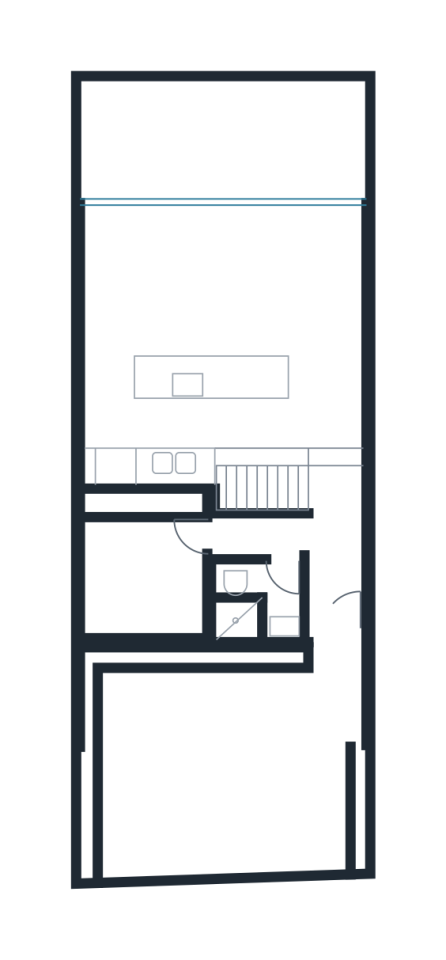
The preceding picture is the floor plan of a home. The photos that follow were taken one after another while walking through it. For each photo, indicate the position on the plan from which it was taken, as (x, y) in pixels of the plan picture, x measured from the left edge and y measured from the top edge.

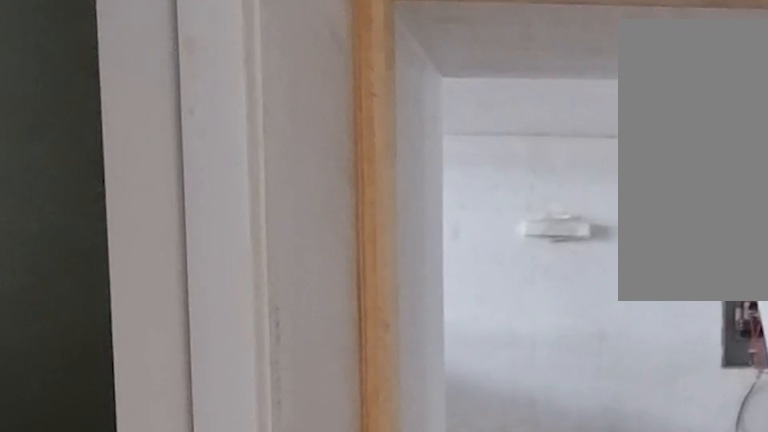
(334, 572)
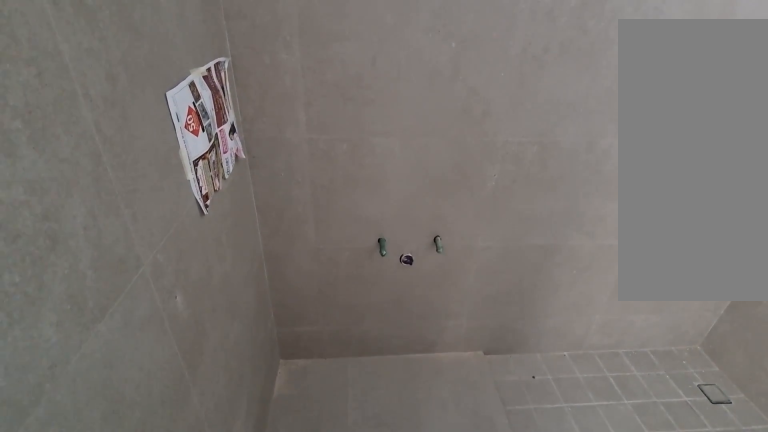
(287, 584)
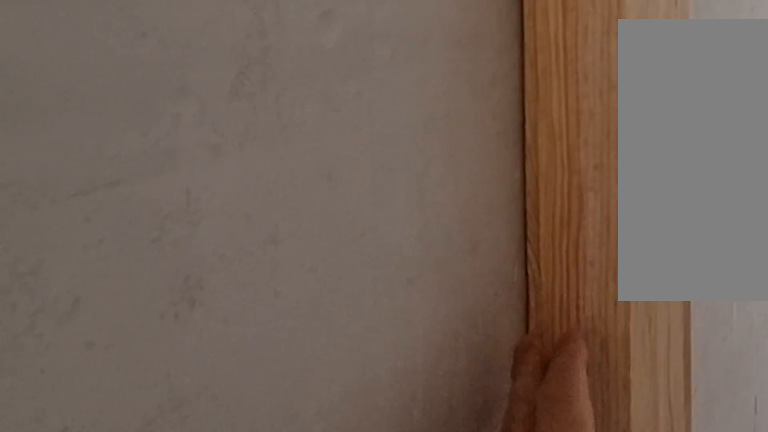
(223, 533)
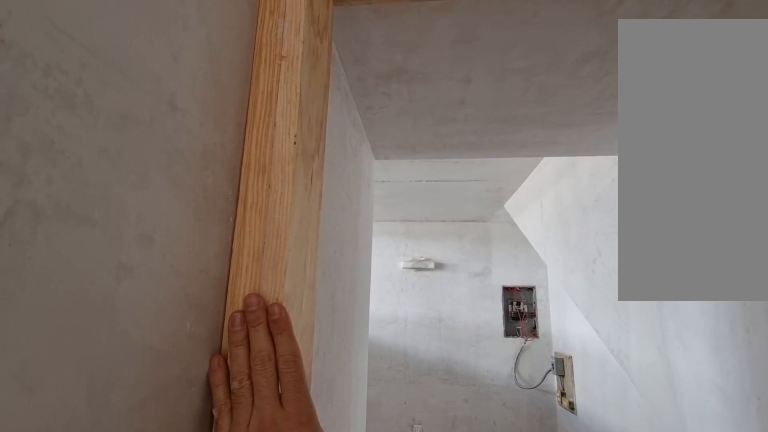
(222, 532)
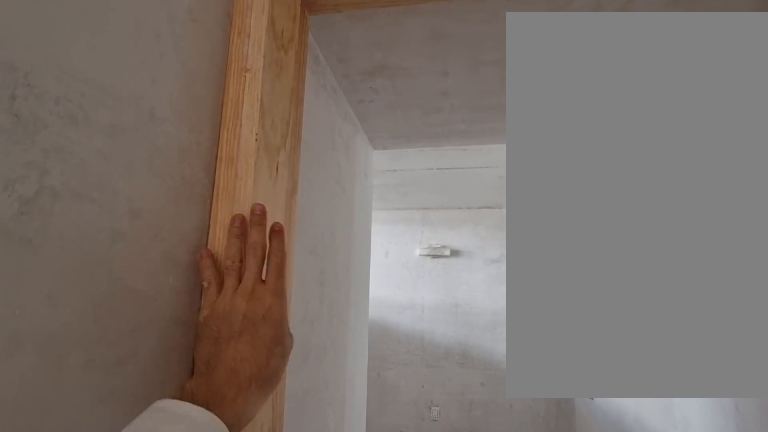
(223, 533)
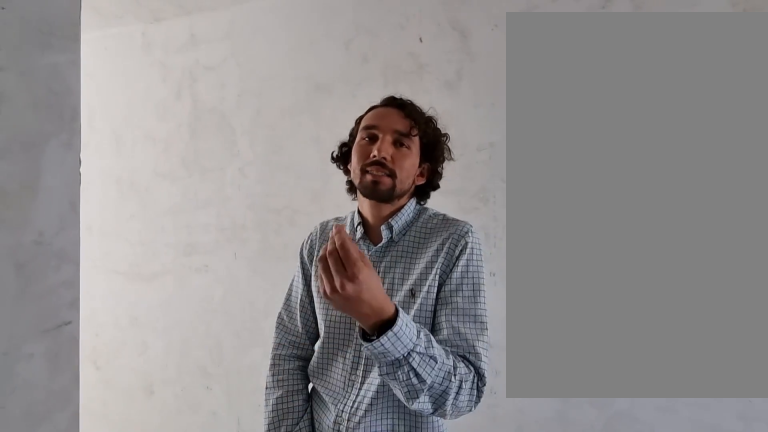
(222, 533)
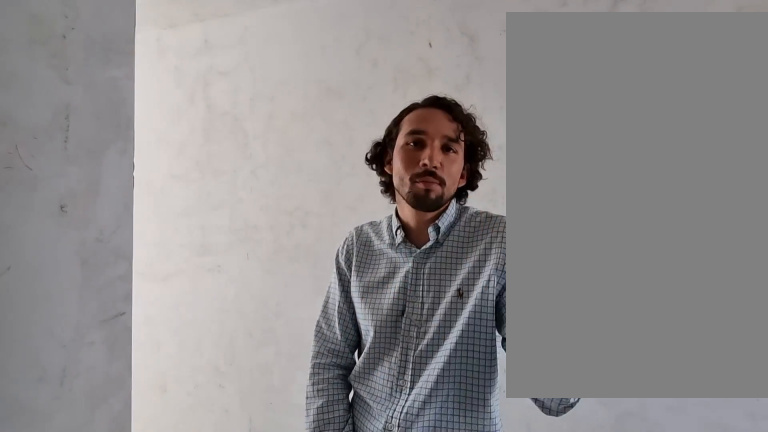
(222, 533)
